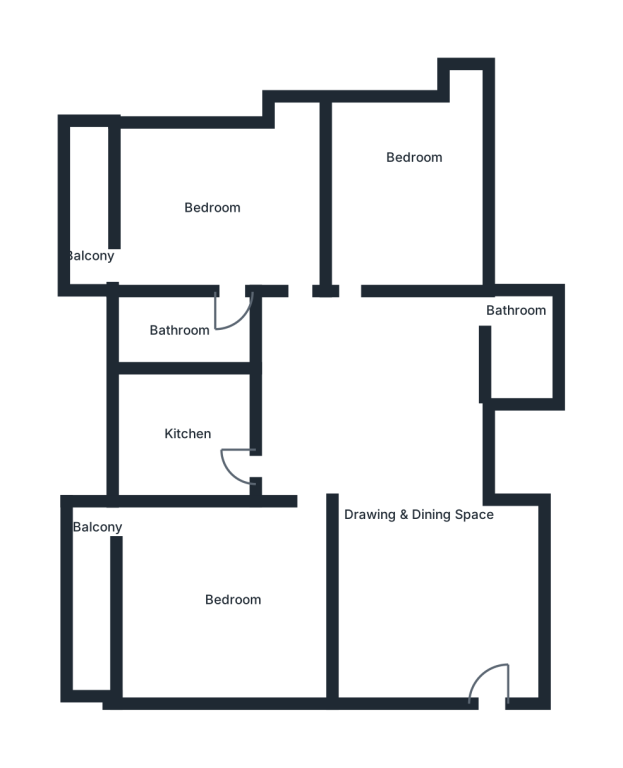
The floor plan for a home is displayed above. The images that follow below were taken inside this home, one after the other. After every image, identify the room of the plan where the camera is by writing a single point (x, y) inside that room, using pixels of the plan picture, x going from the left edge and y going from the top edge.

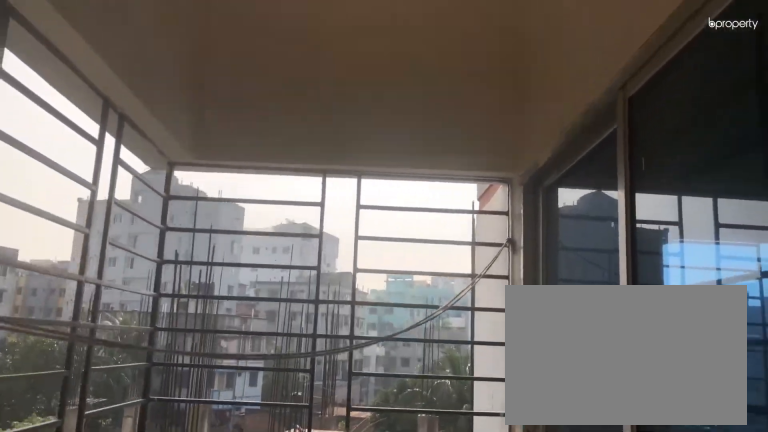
(86, 229)
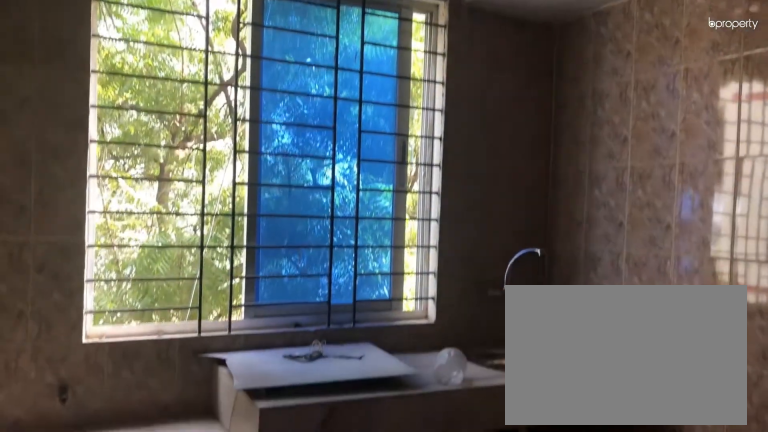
(200, 438)
